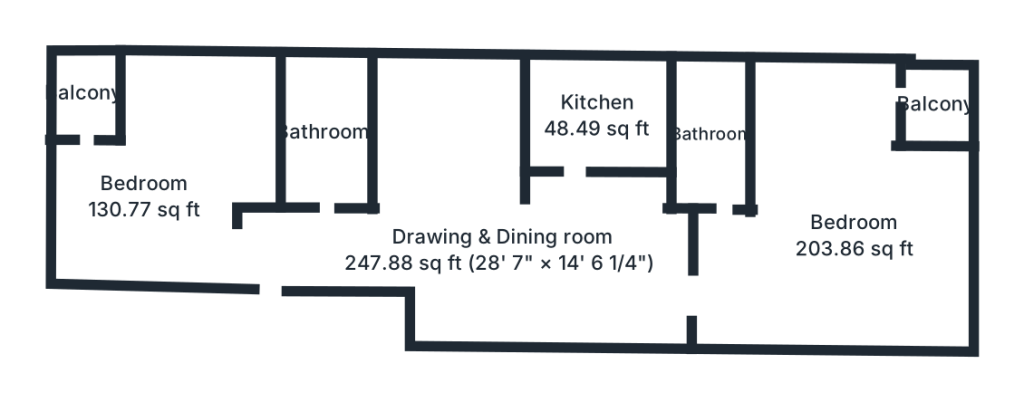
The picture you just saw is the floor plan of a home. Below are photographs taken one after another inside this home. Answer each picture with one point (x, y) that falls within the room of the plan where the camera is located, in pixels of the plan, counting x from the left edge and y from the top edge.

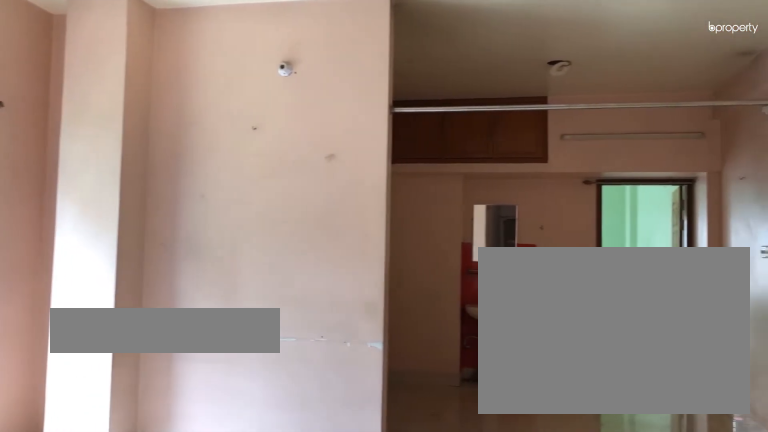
(504, 252)
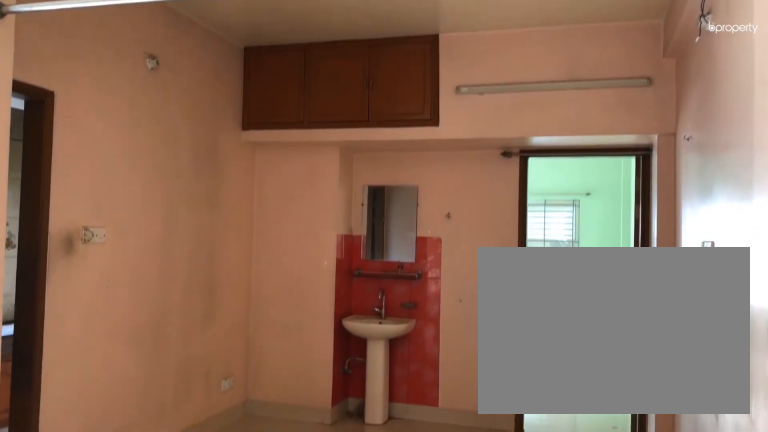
(504, 252)
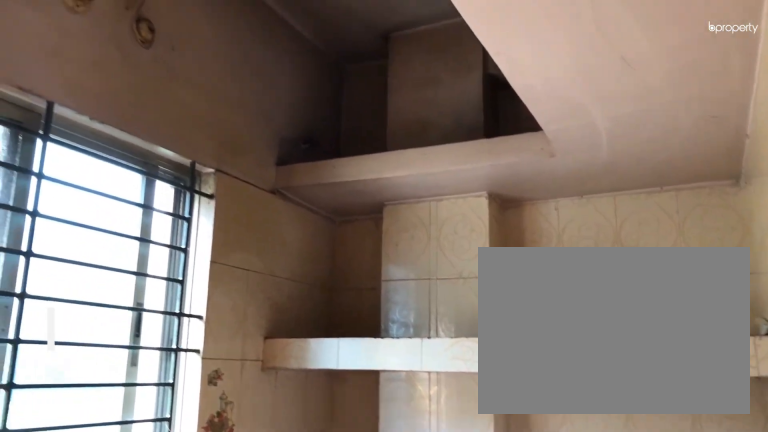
(598, 116)
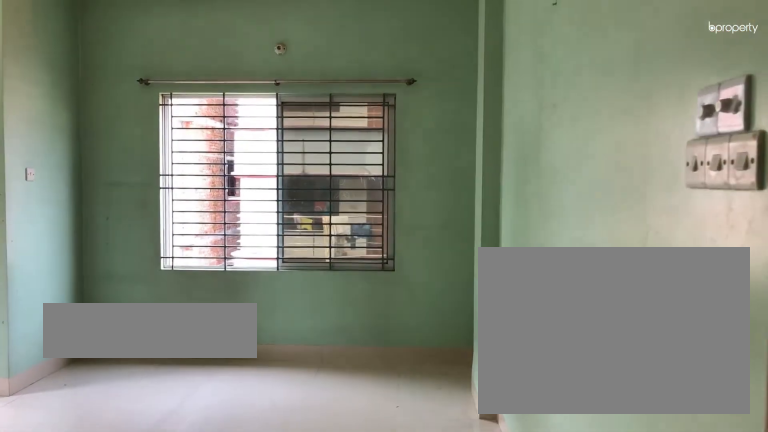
(851, 234)
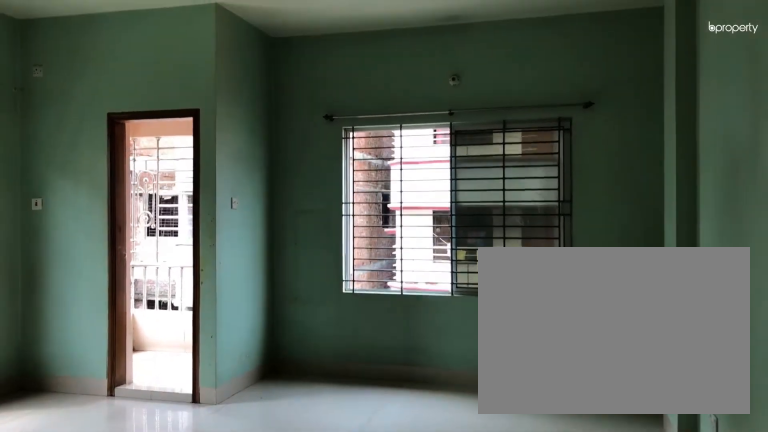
(850, 234)
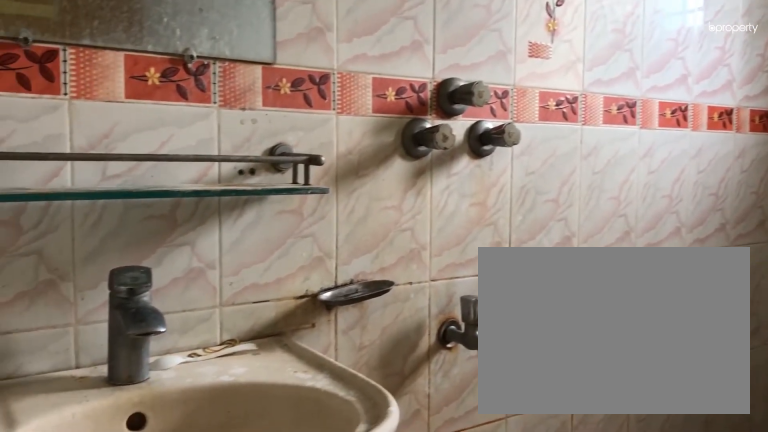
(713, 136)
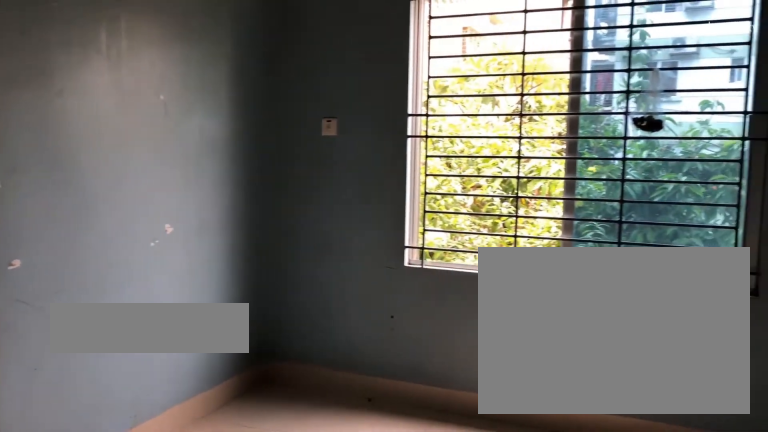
(146, 199)
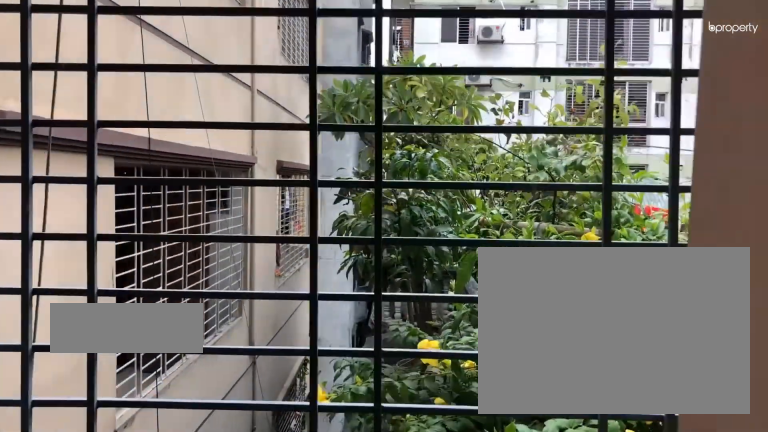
(84, 92)
